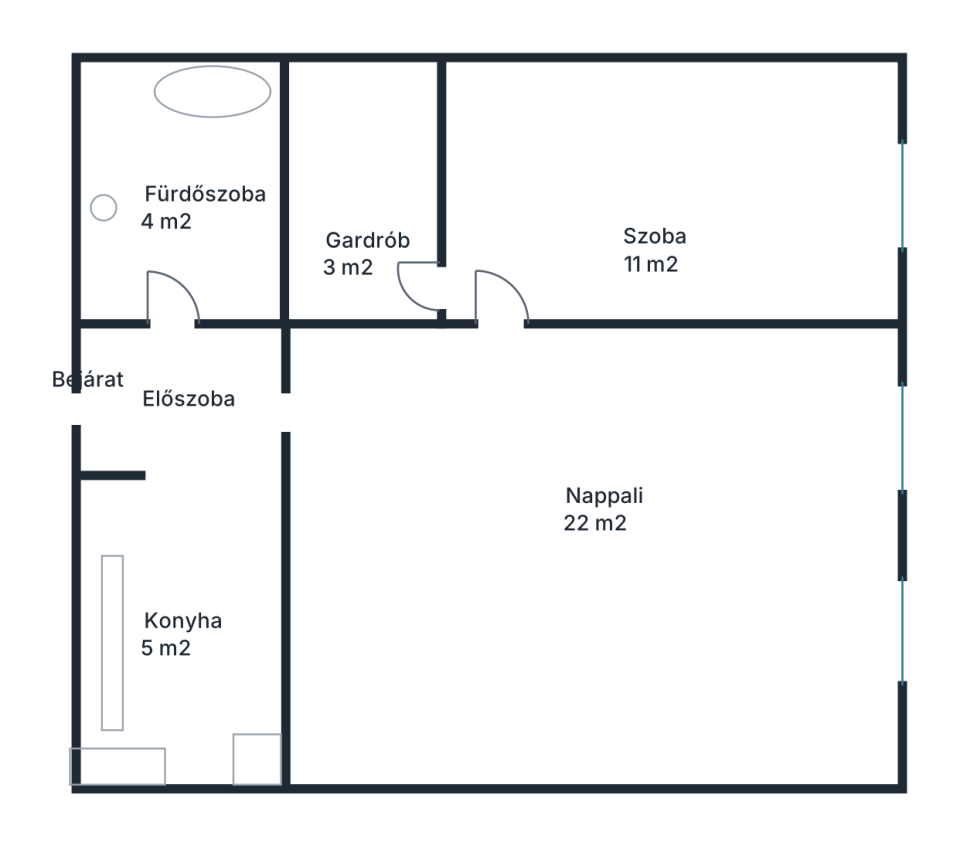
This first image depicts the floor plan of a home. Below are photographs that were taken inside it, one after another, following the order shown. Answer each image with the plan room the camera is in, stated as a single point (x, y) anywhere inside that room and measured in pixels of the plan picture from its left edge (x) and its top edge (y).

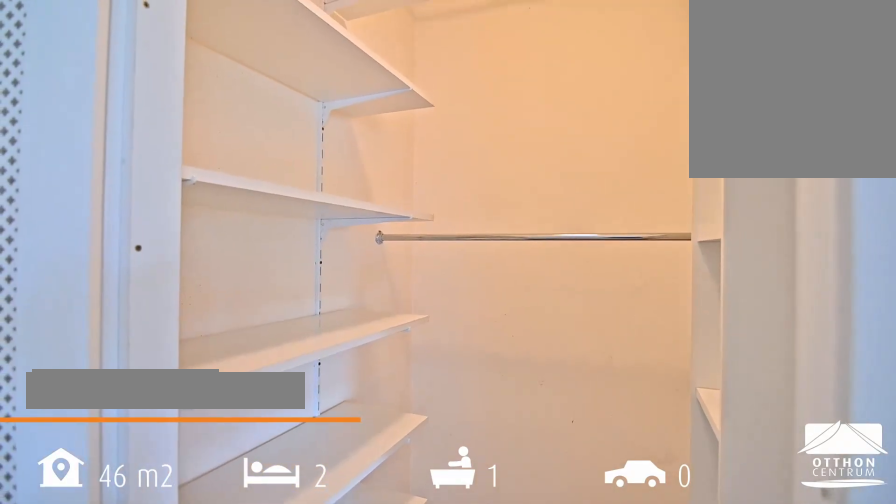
(357, 193)
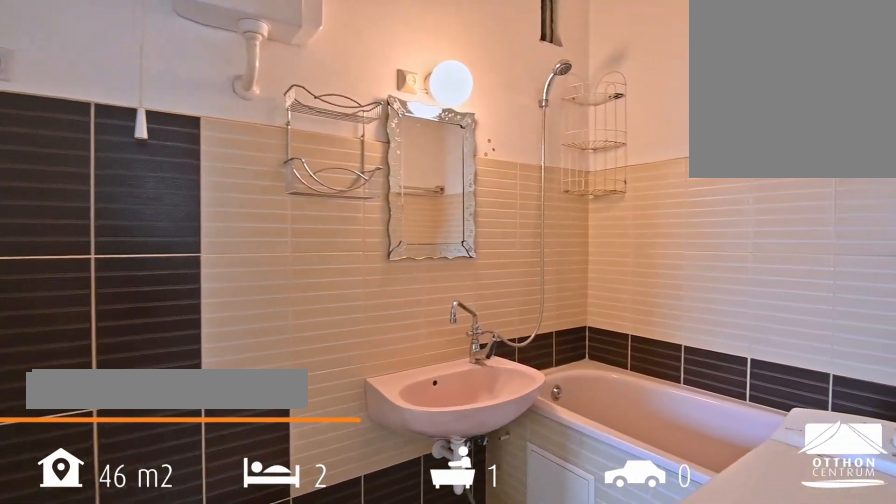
(184, 184)
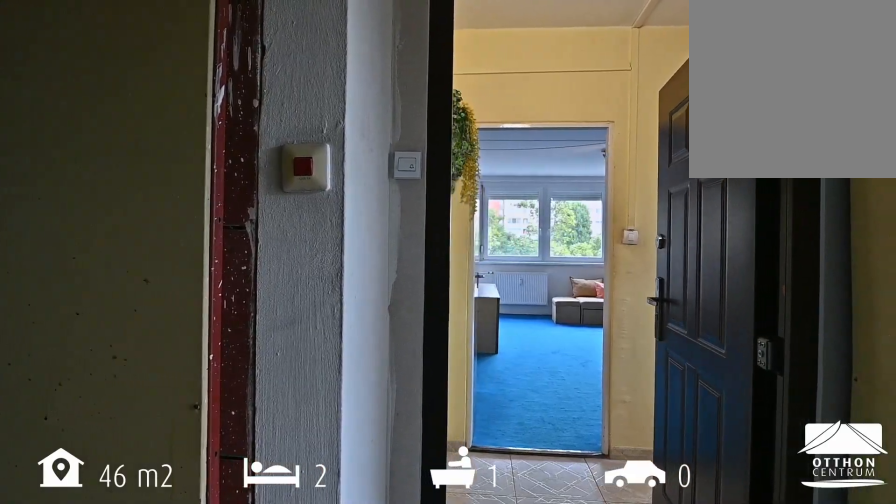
(181, 404)
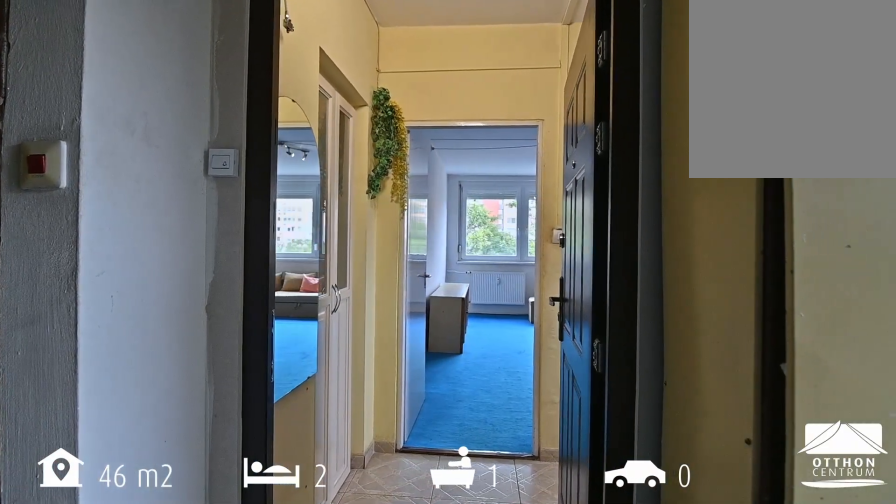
(181, 404)
